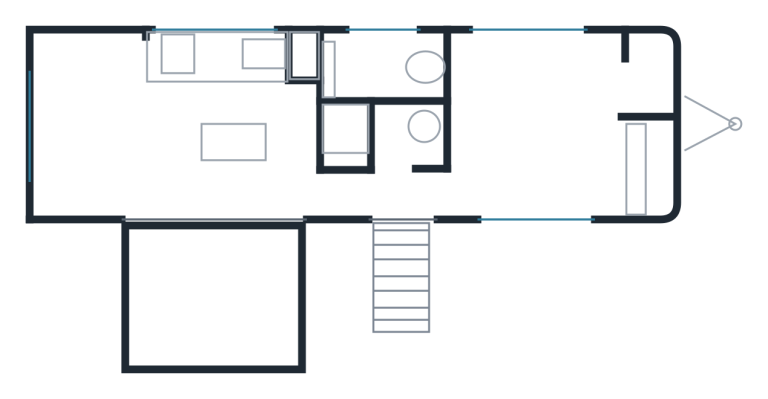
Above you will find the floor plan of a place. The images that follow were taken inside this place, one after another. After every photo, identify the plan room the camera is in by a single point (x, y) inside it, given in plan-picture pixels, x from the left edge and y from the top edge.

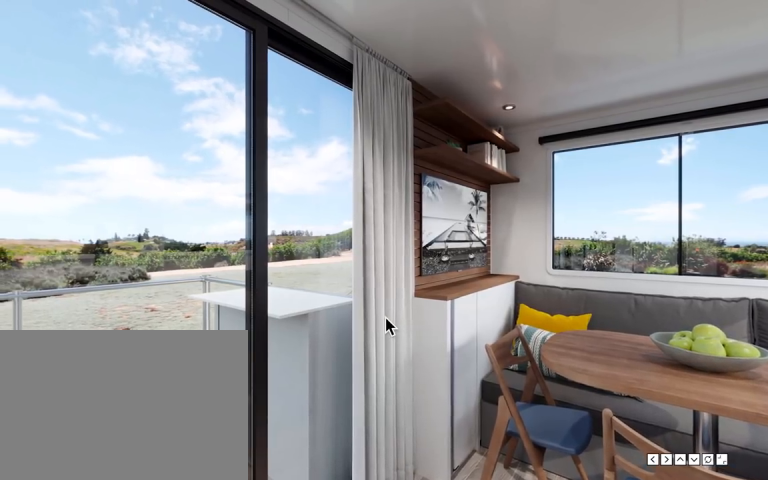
(232, 132)
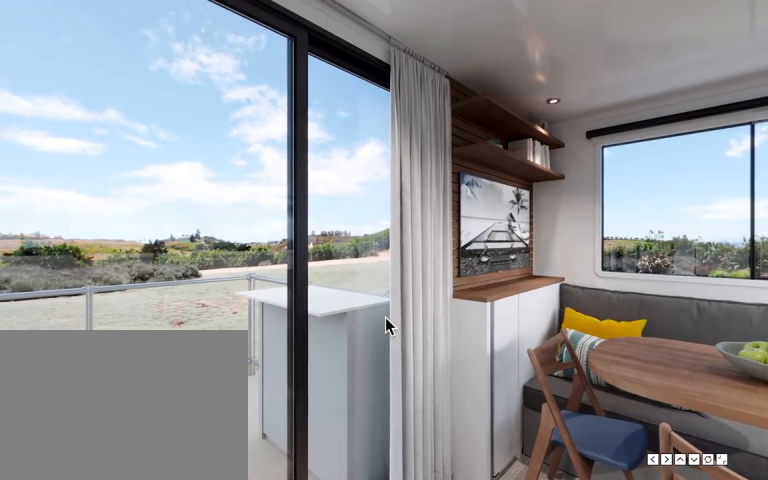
(232, 132)
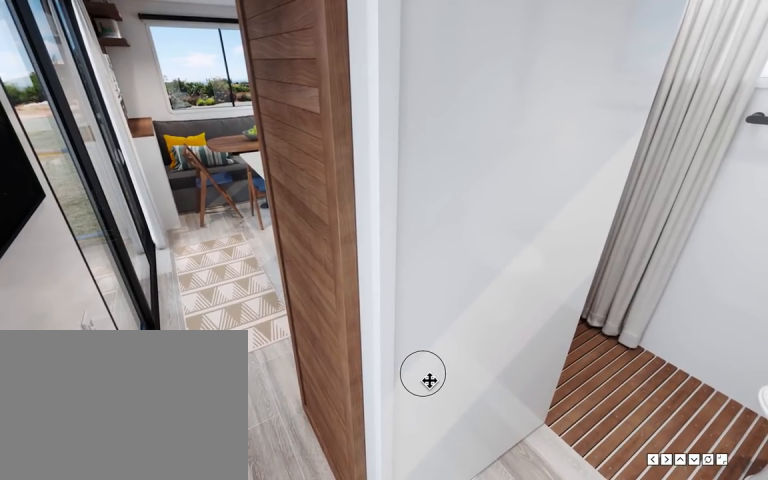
(386, 195)
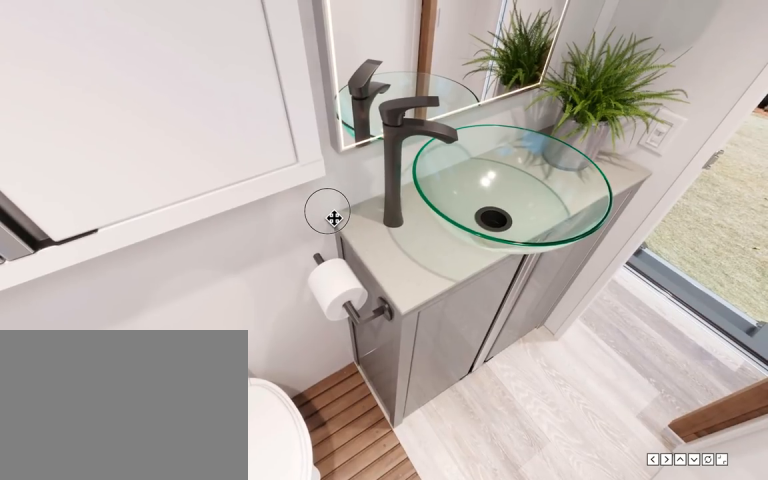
(387, 106)
